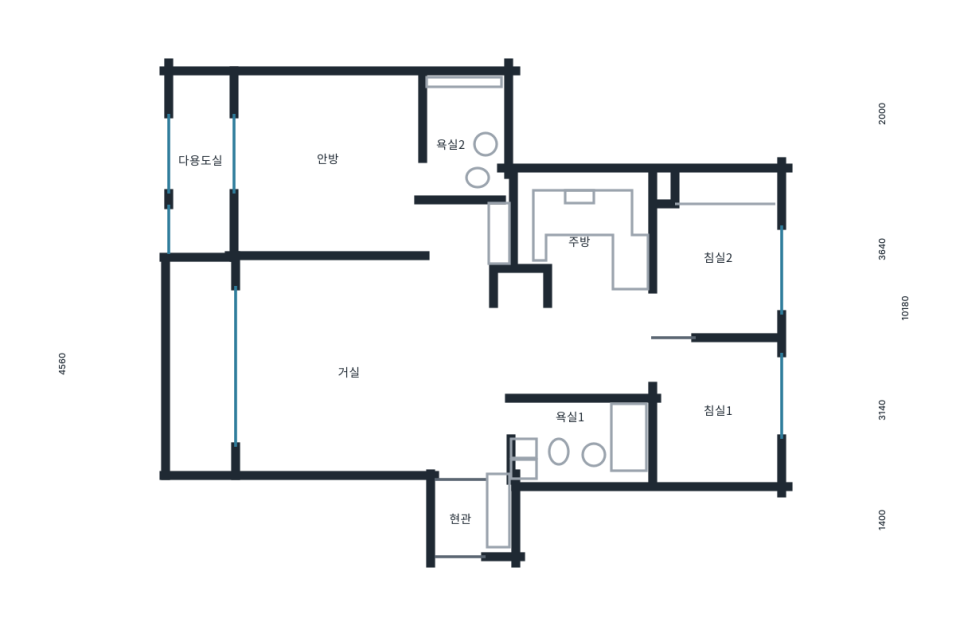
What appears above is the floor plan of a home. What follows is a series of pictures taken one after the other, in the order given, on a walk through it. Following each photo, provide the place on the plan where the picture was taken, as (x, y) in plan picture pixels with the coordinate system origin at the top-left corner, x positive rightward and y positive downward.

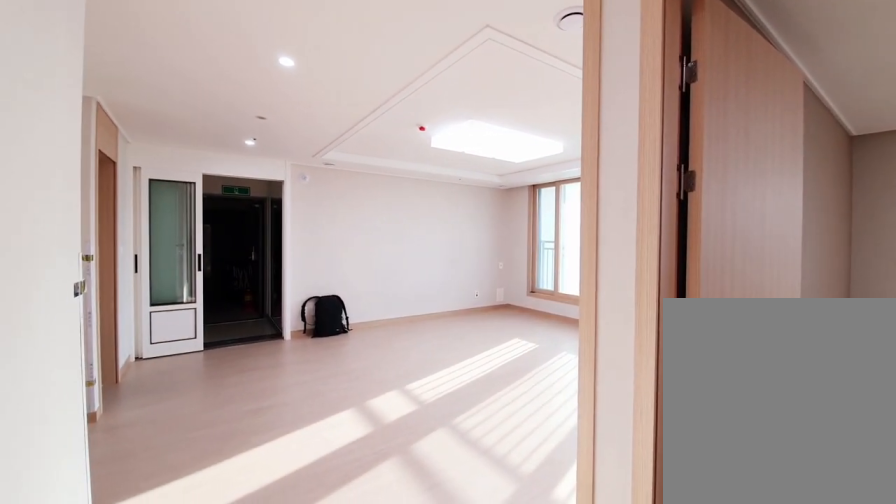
(464, 240)
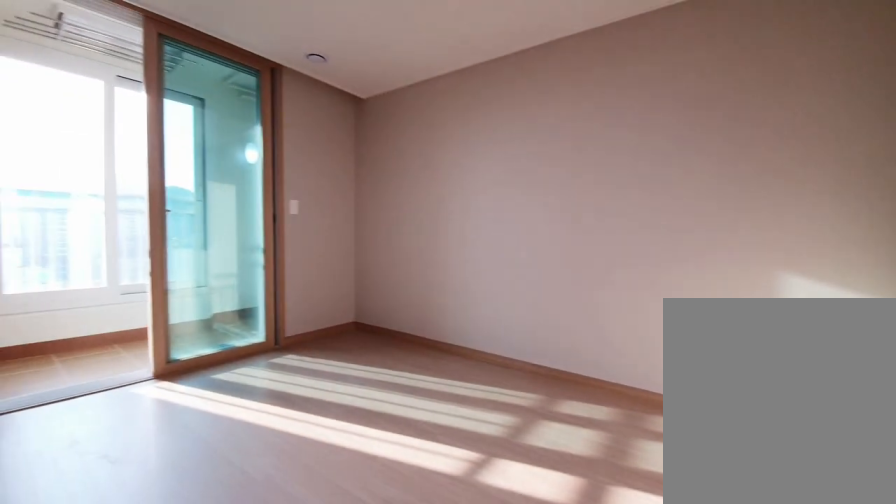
(347, 190)
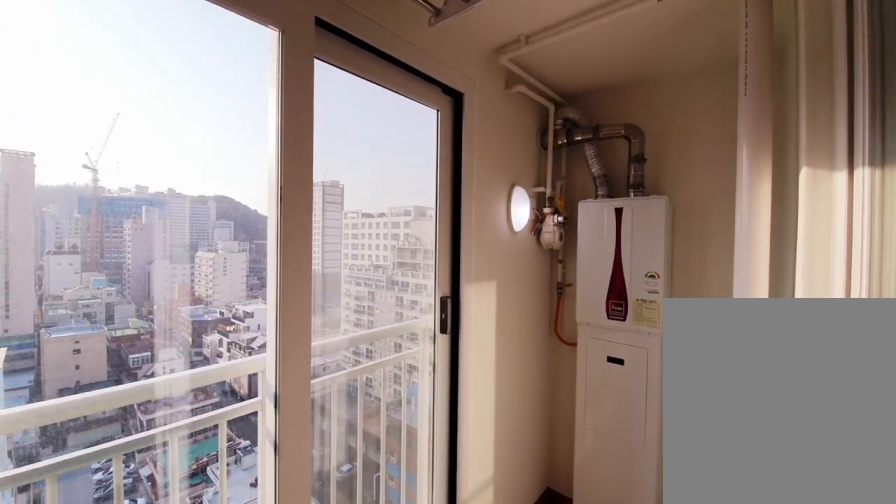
(226, 186)
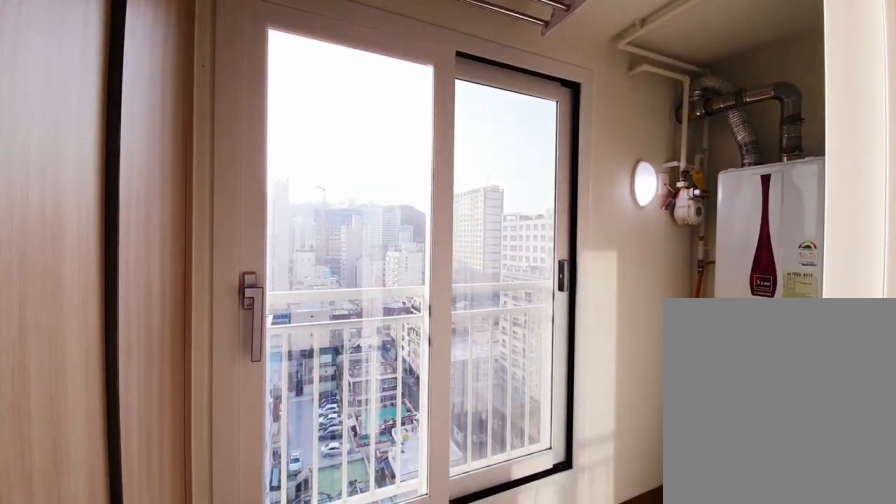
(225, 187)
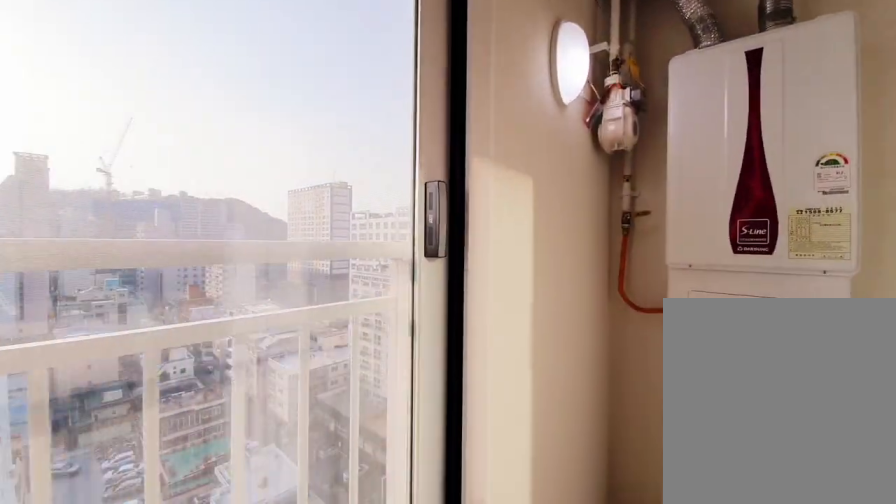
(226, 187)
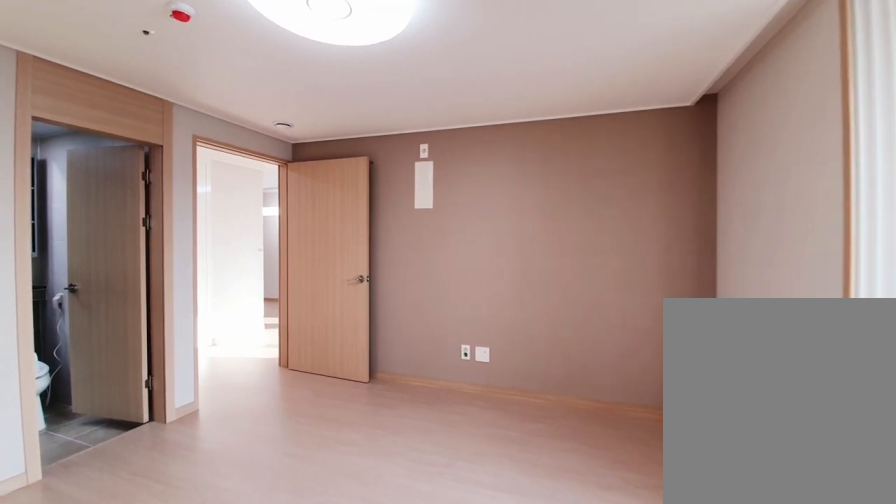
(315, 200)
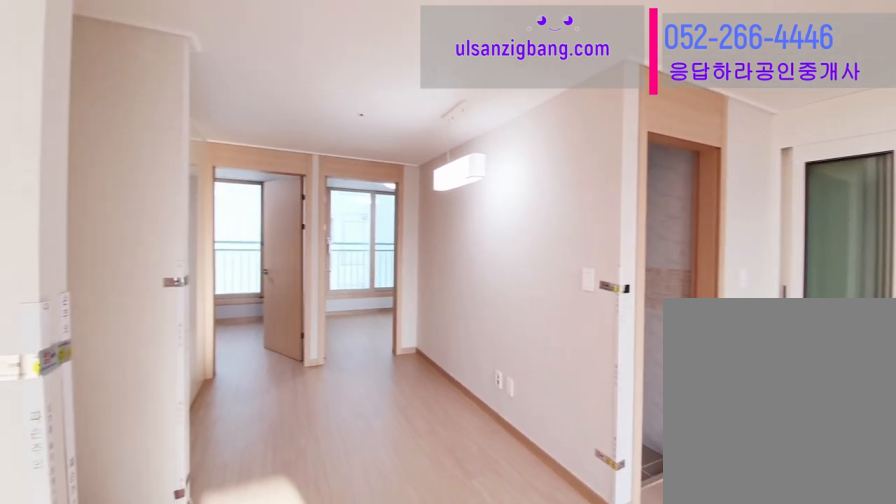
(469, 329)
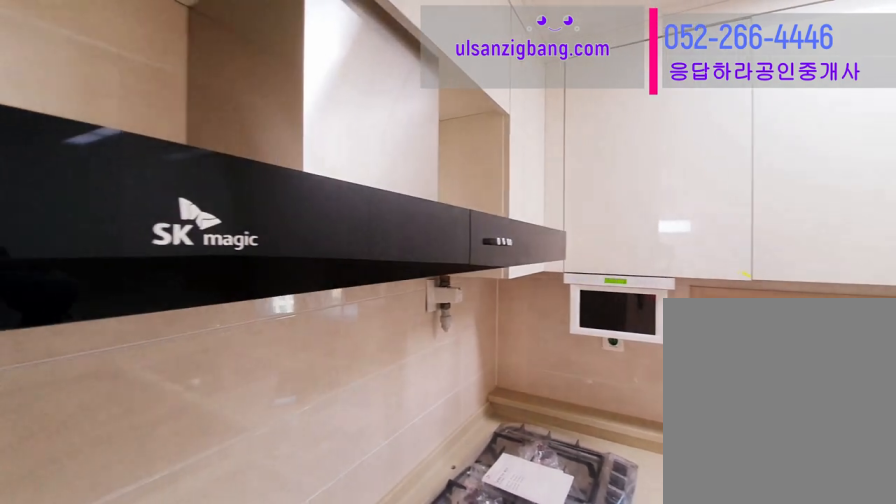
(585, 253)
